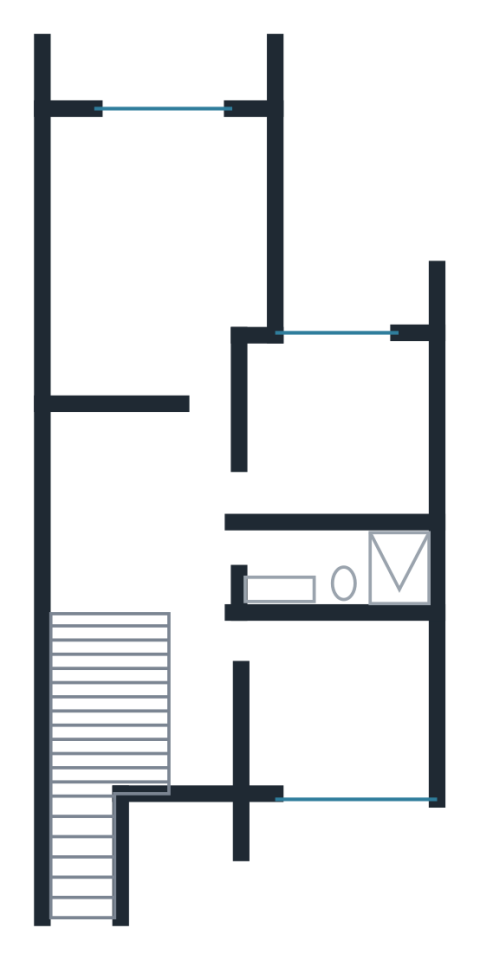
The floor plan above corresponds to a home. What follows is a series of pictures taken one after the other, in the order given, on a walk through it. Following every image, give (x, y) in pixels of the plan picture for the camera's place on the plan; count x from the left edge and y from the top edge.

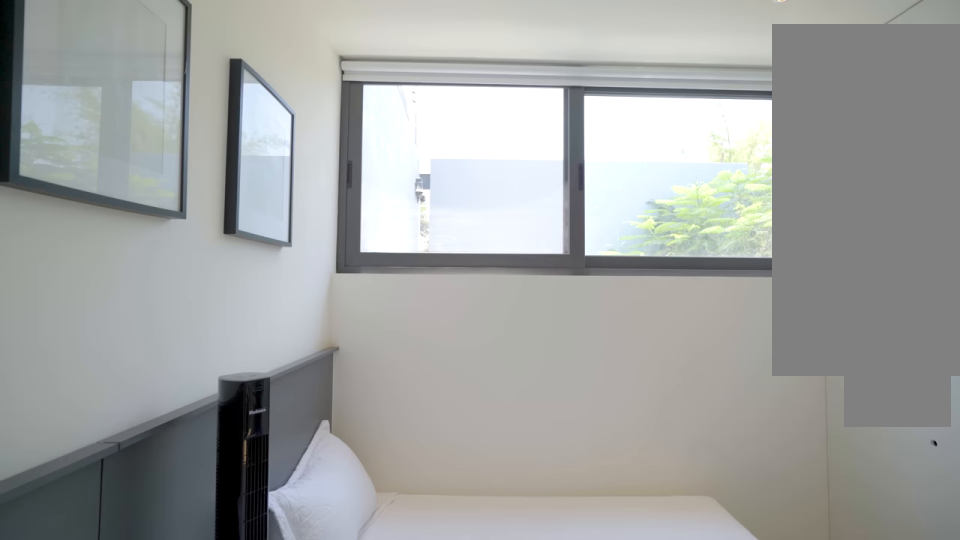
(289, 727)
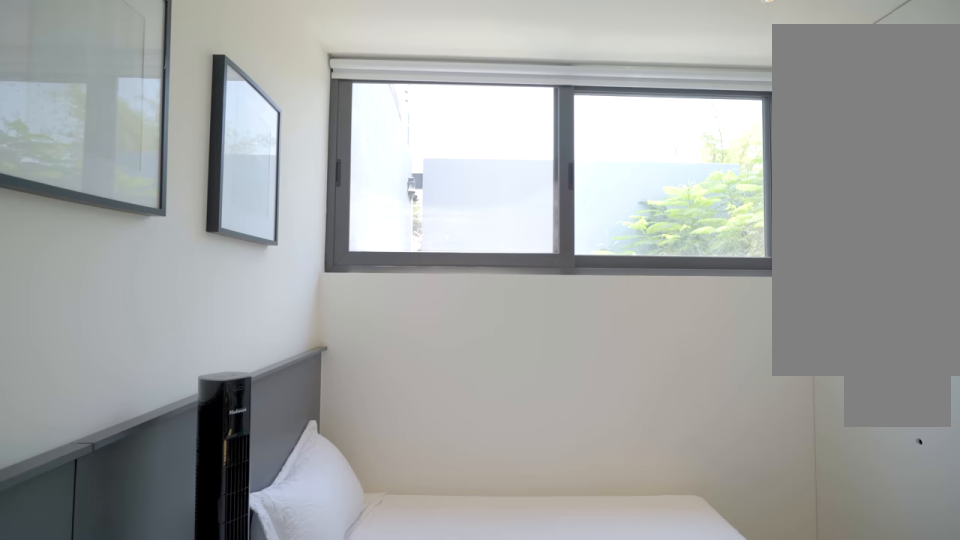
(288, 728)
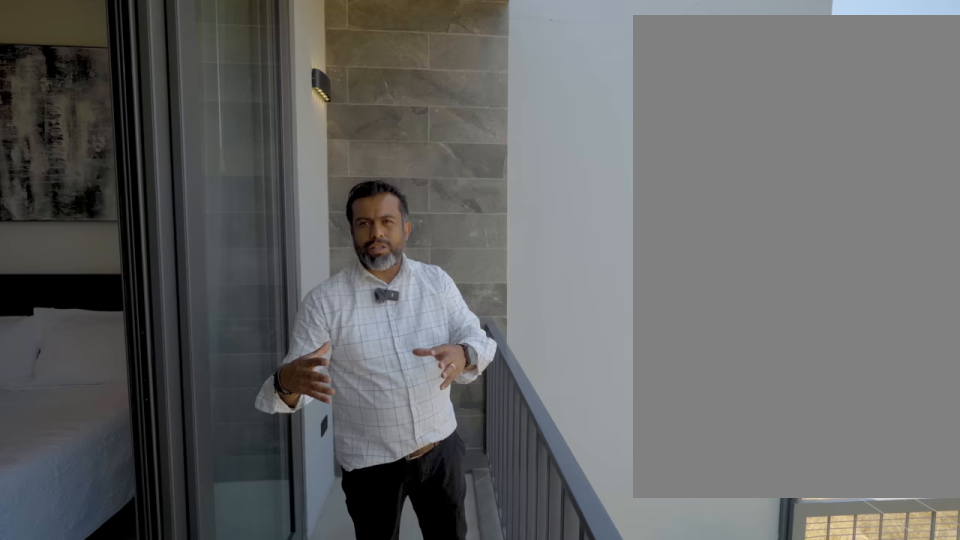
(181, 81)
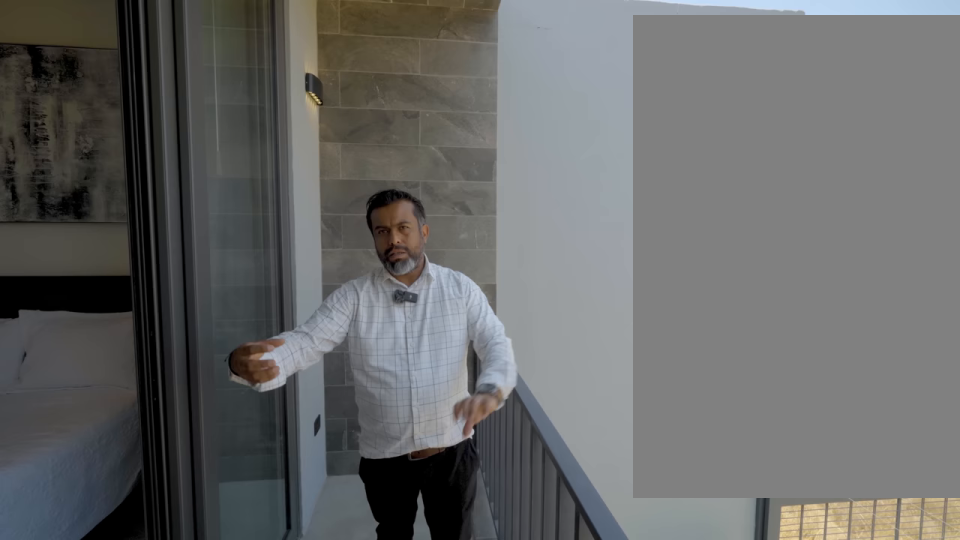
(180, 82)
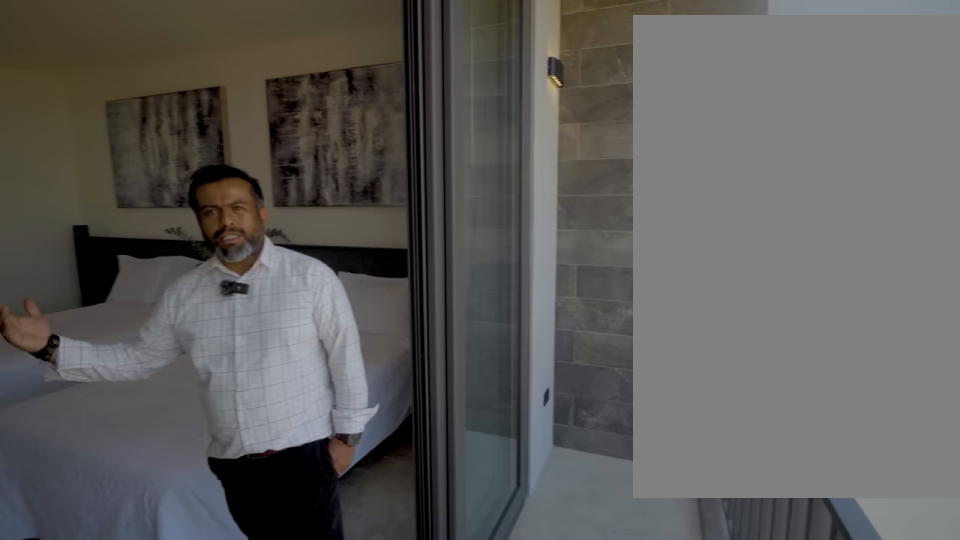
(182, 81)
